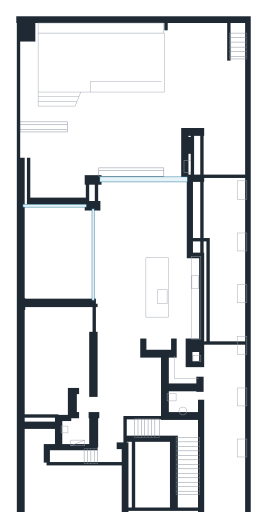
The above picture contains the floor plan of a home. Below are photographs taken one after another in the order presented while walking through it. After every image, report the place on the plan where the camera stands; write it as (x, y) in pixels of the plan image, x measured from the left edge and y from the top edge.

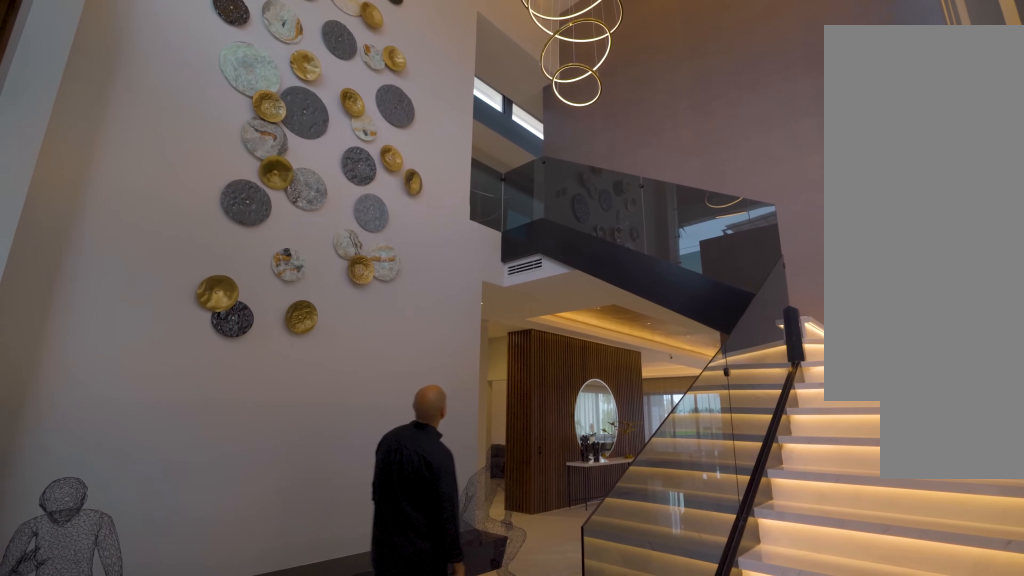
(163, 494)
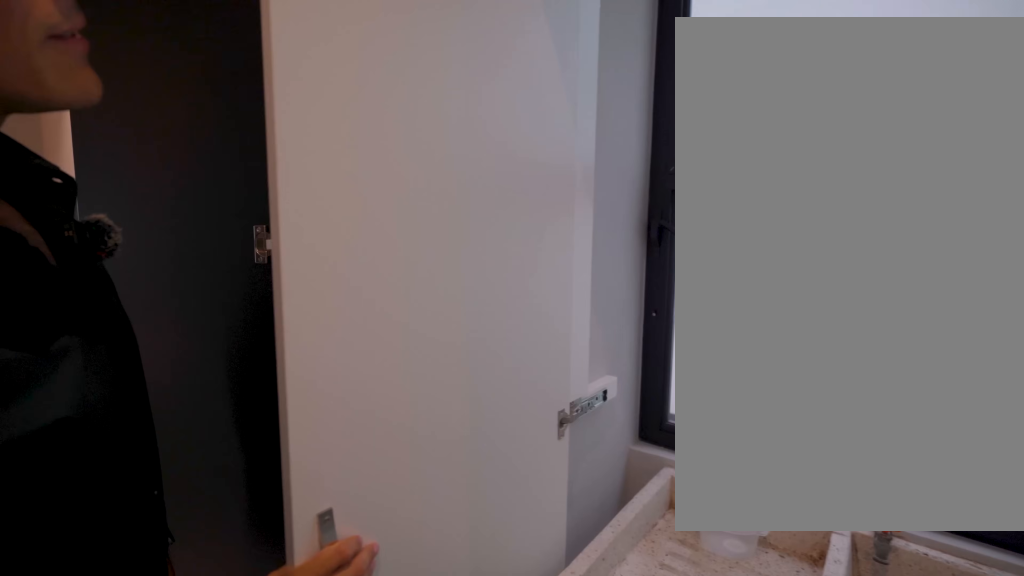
(182, 360)
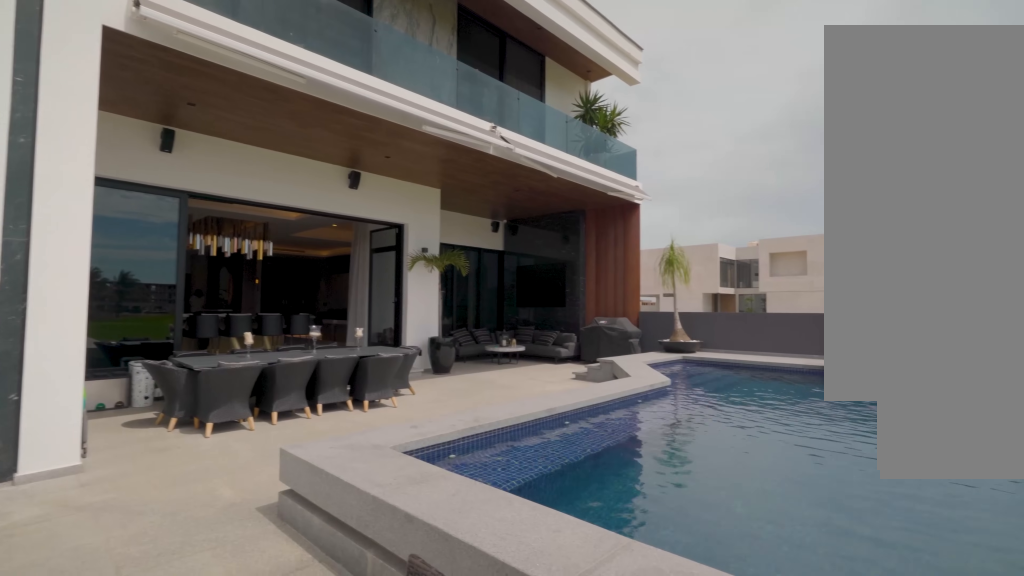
(184, 65)
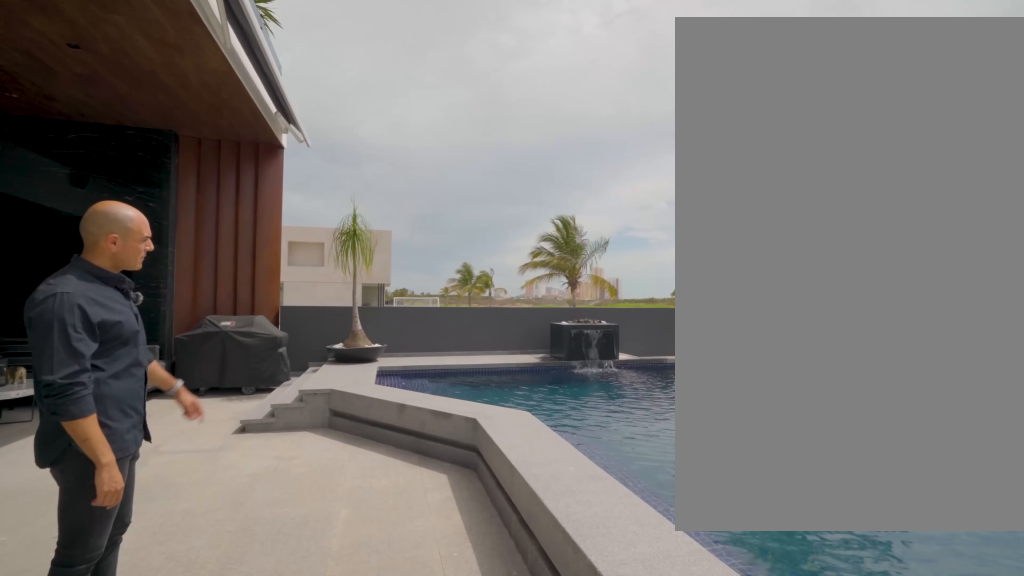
(103, 111)
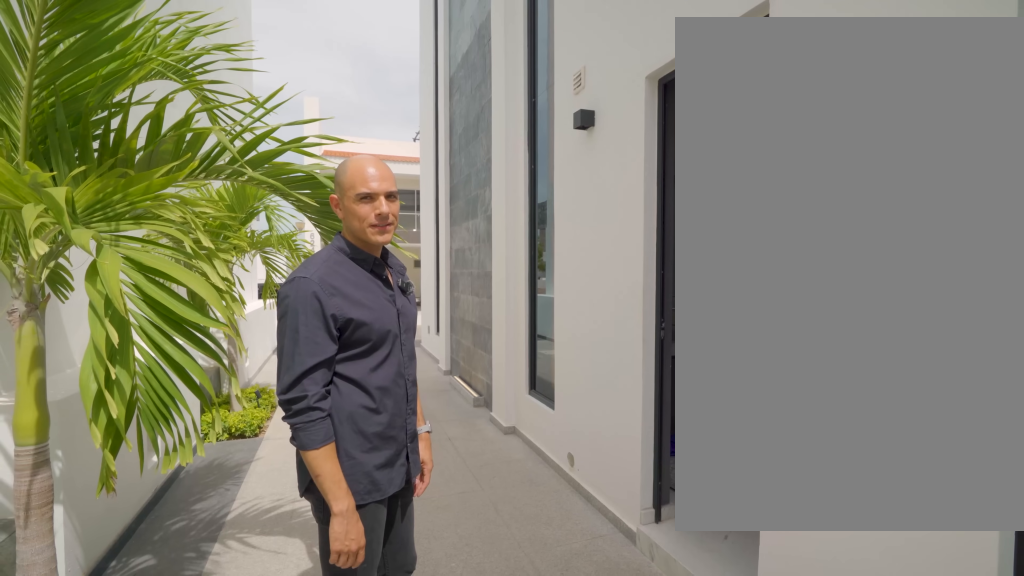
(222, 353)
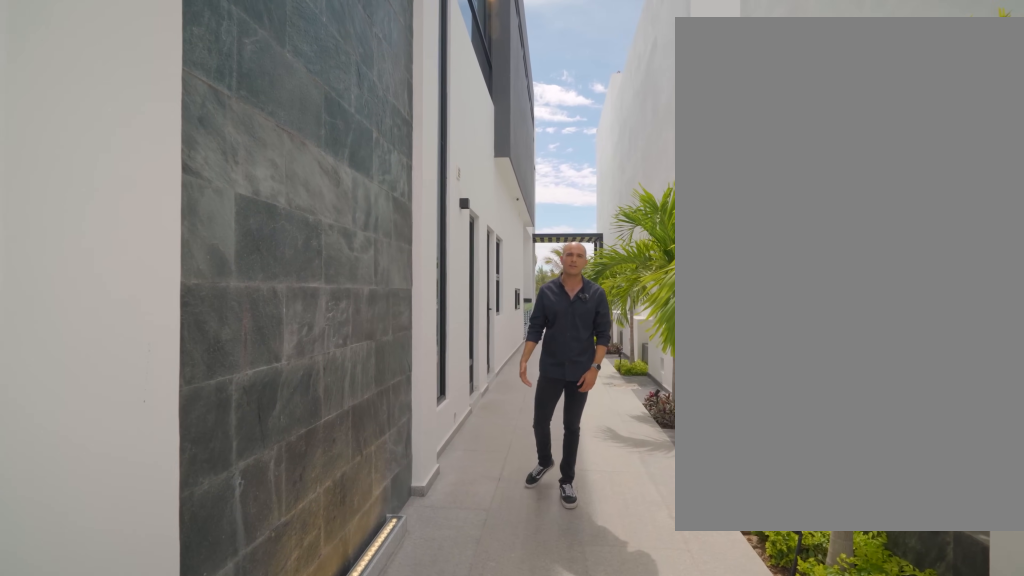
(227, 498)
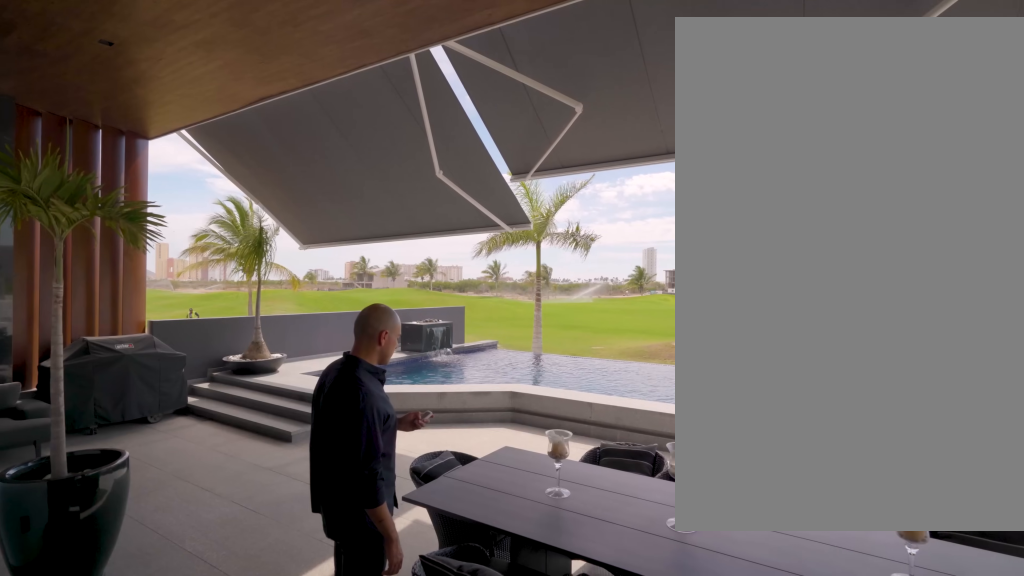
(133, 178)
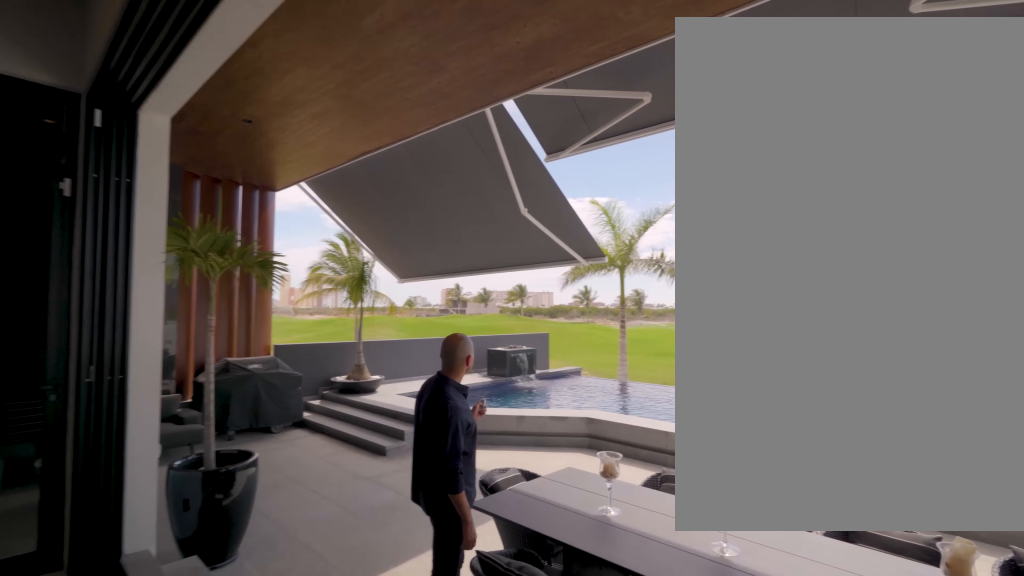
(133, 178)
